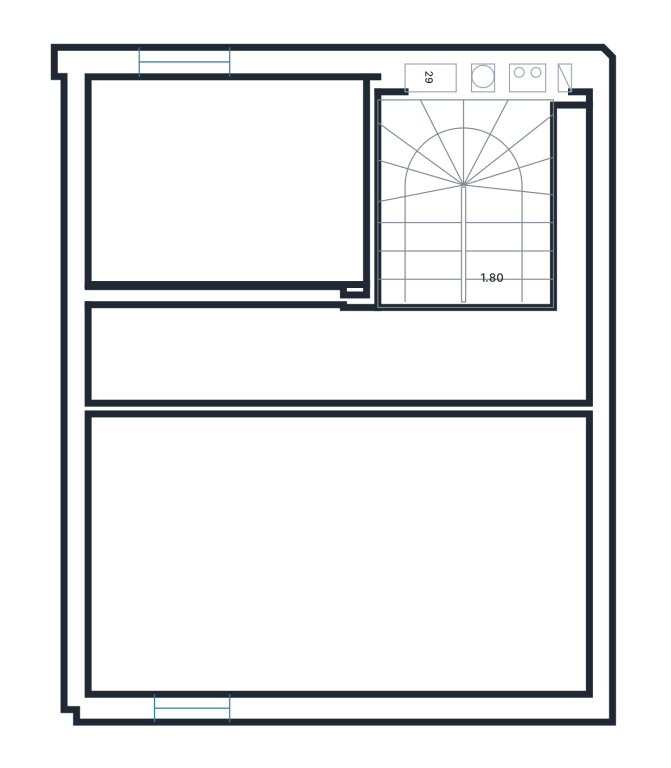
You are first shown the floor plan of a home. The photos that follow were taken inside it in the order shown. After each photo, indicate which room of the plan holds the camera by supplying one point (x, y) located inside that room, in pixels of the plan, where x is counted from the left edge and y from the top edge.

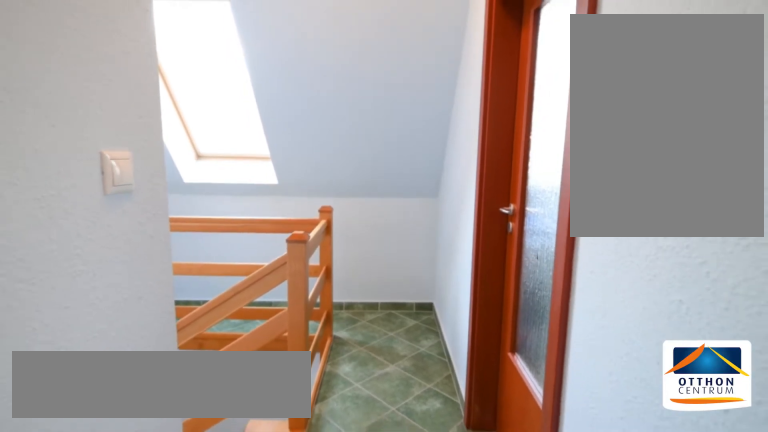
(445, 360)
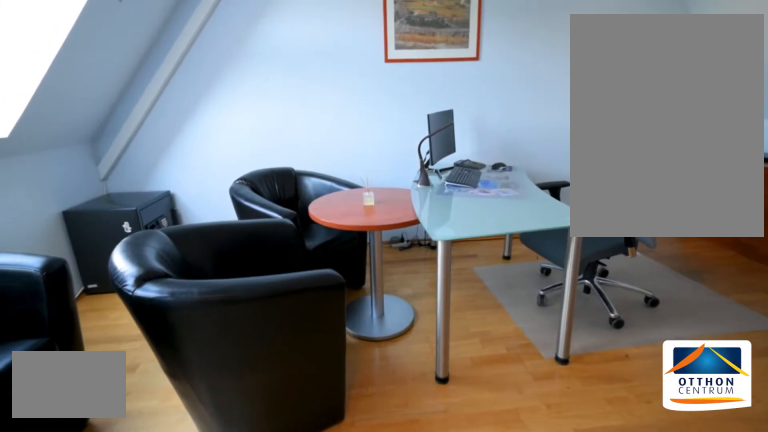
(277, 563)
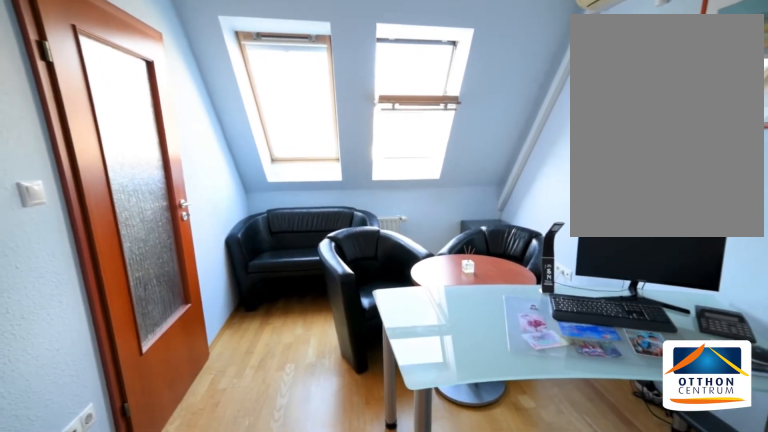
(276, 563)
